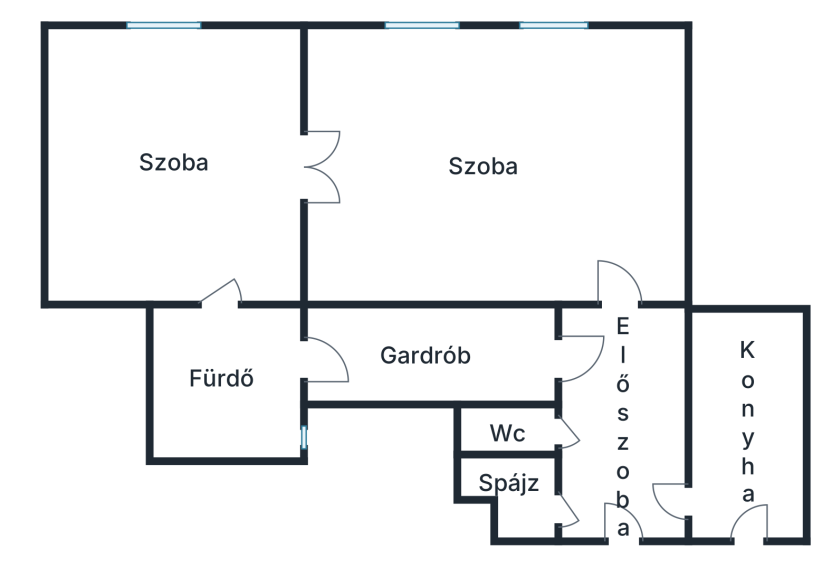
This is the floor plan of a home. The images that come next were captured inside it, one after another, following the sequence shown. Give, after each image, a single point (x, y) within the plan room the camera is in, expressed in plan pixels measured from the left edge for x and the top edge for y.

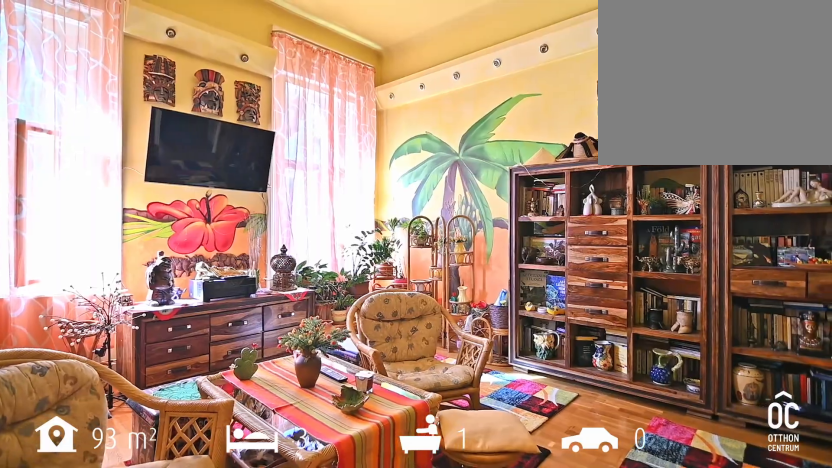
(491, 169)
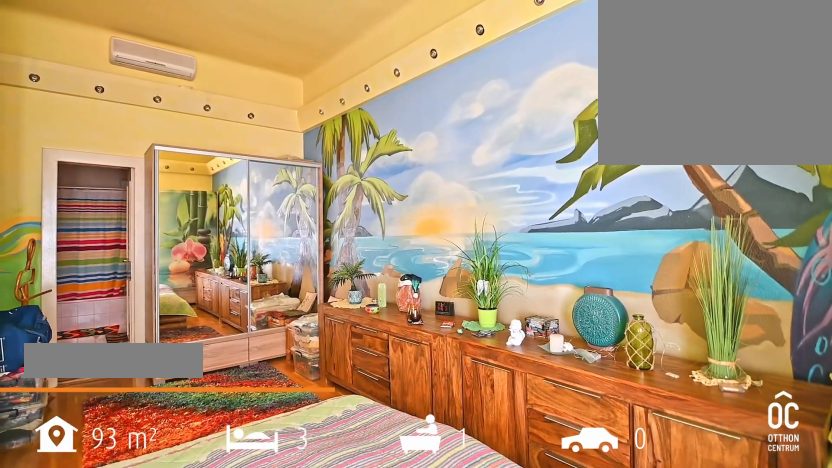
(175, 171)
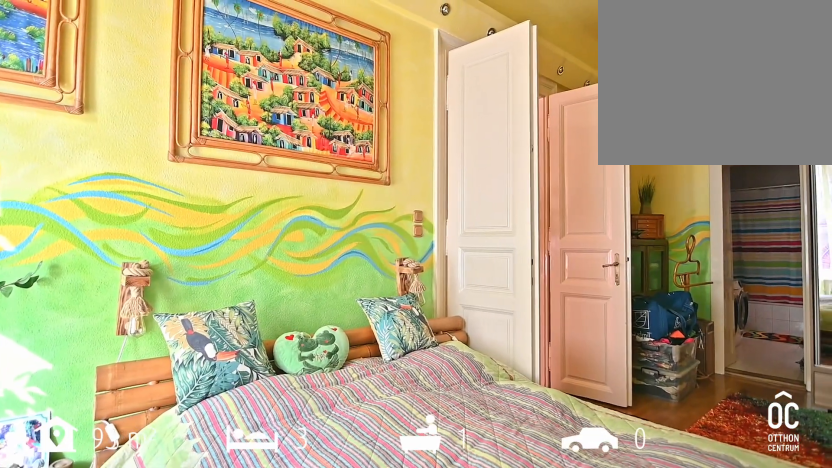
(174, 171)
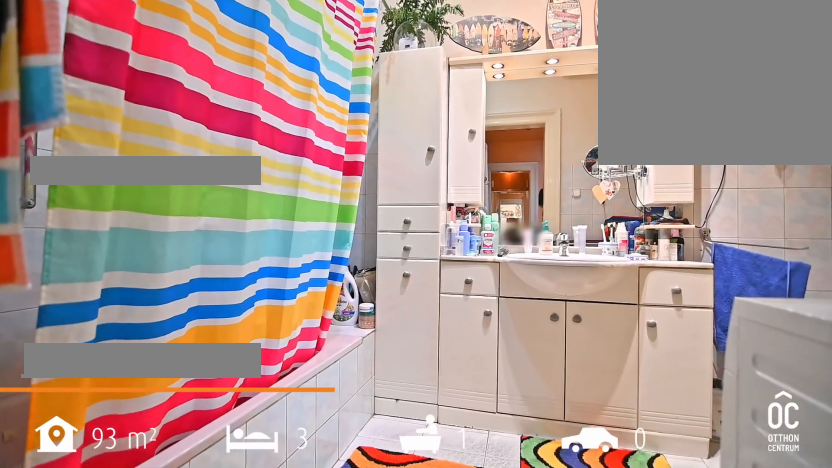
(223, 387)
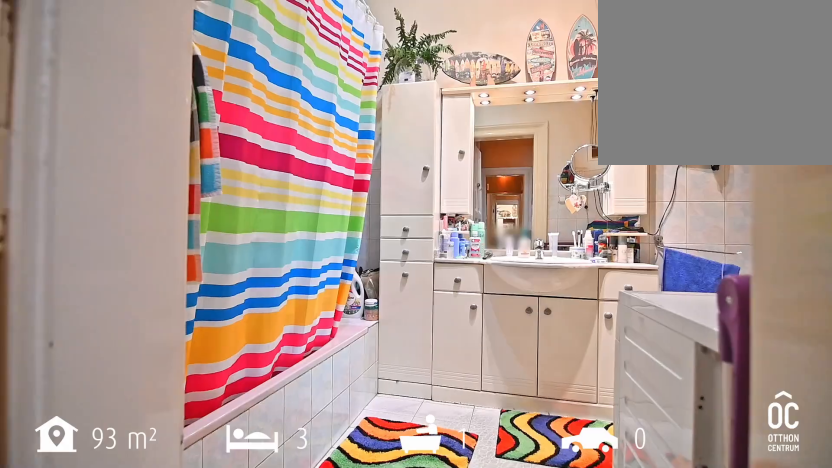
(223, 386)
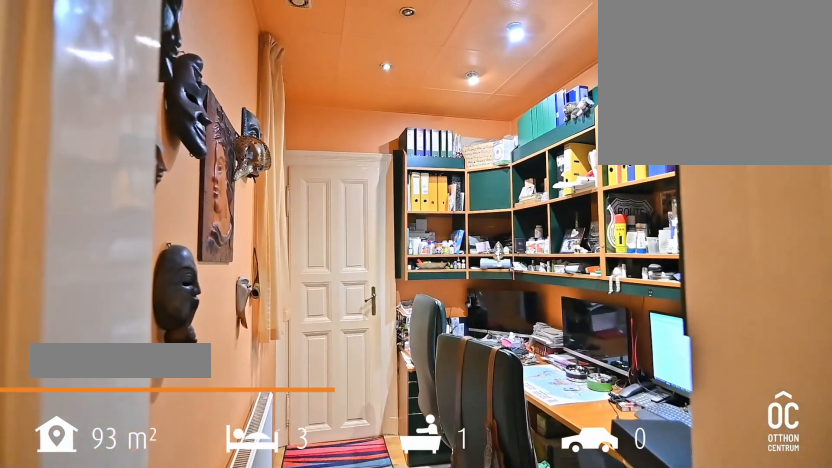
(429, 353)
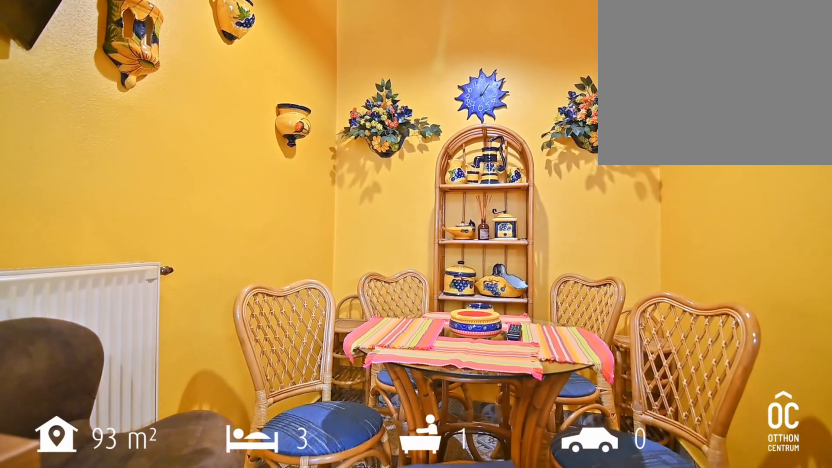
(747, 426)
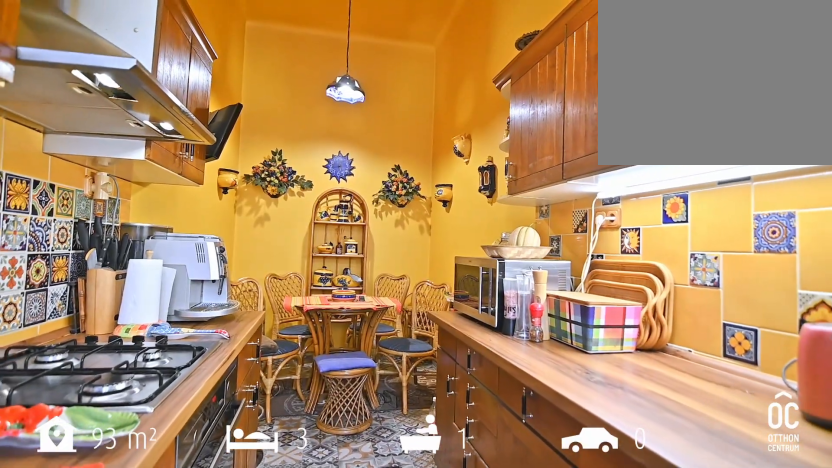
(747, 425)
